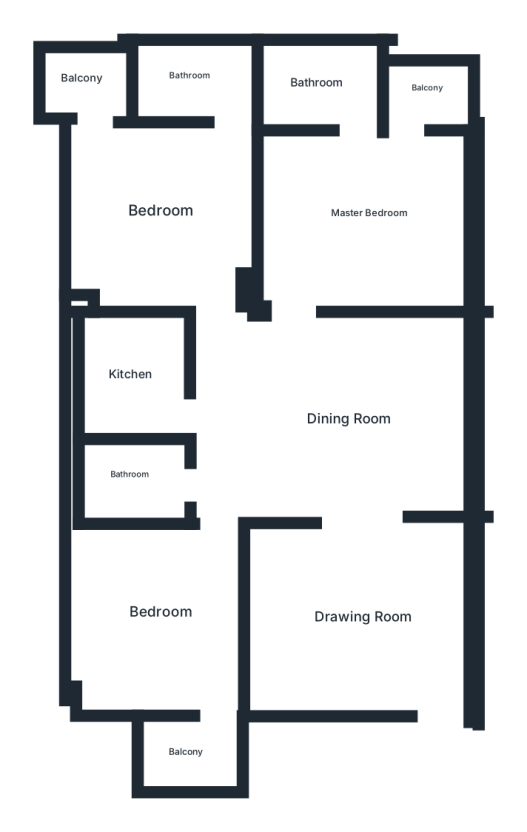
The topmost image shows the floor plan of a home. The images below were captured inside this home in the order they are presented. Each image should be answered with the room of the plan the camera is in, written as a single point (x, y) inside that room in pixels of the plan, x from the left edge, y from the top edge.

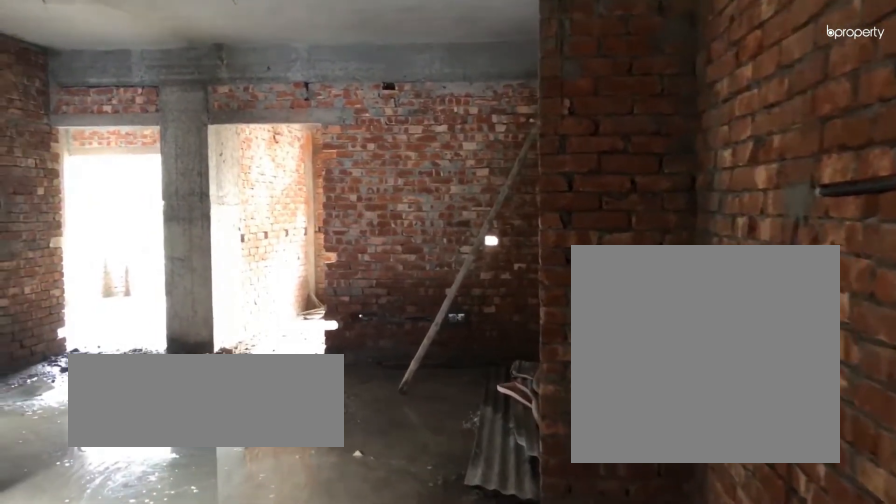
(365, 622)
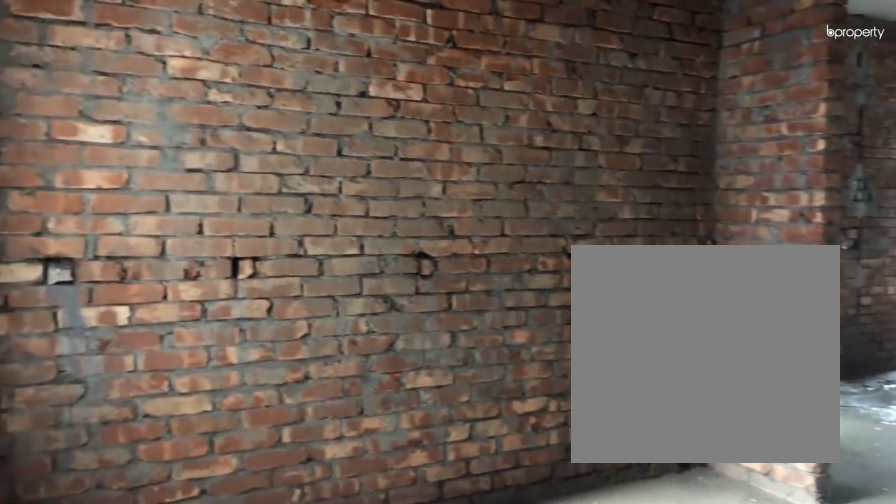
(365, 622)
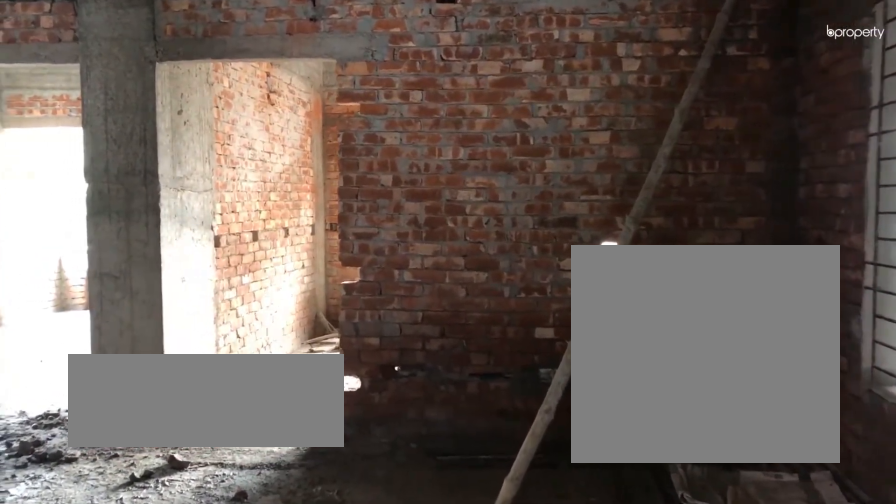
(349, 419)
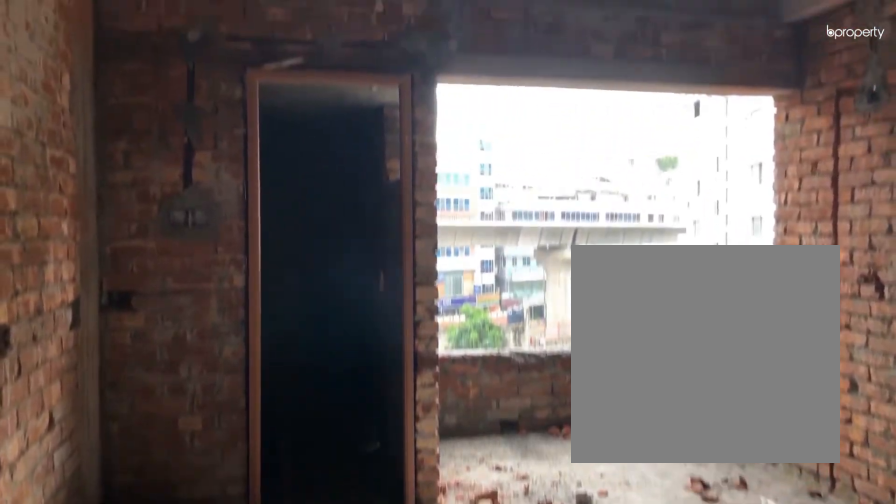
(371, 213)
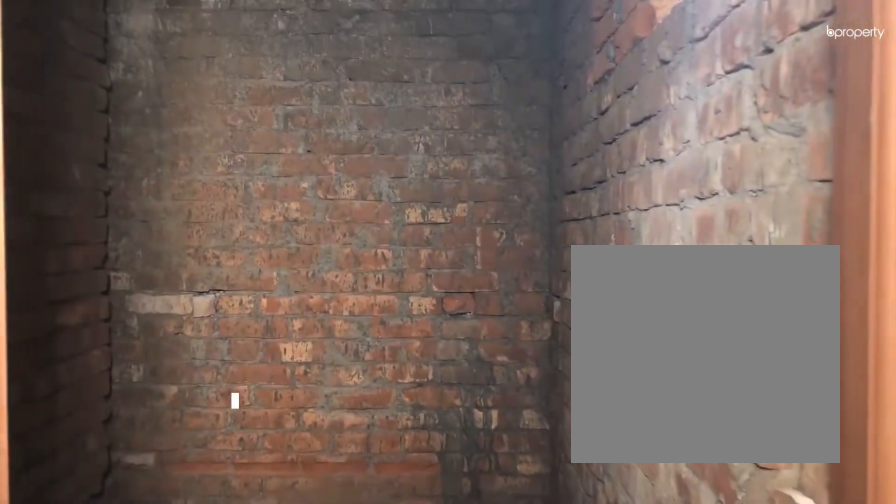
(320, 79)
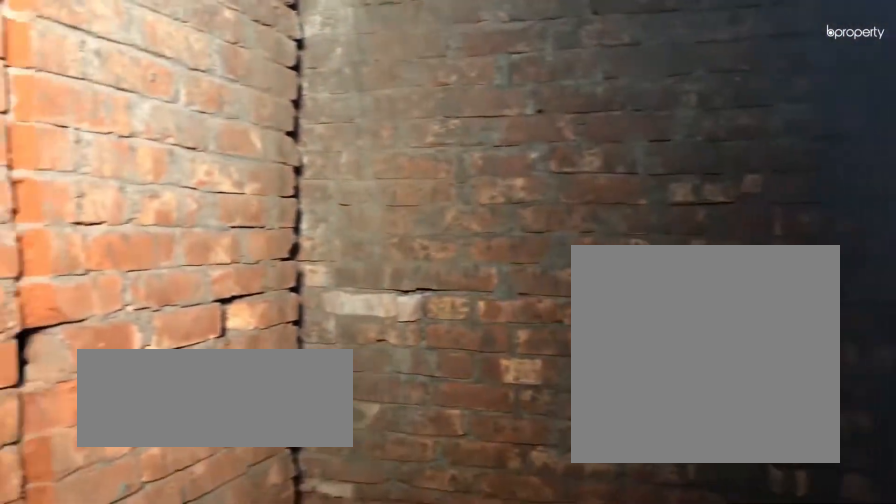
(320, 79)
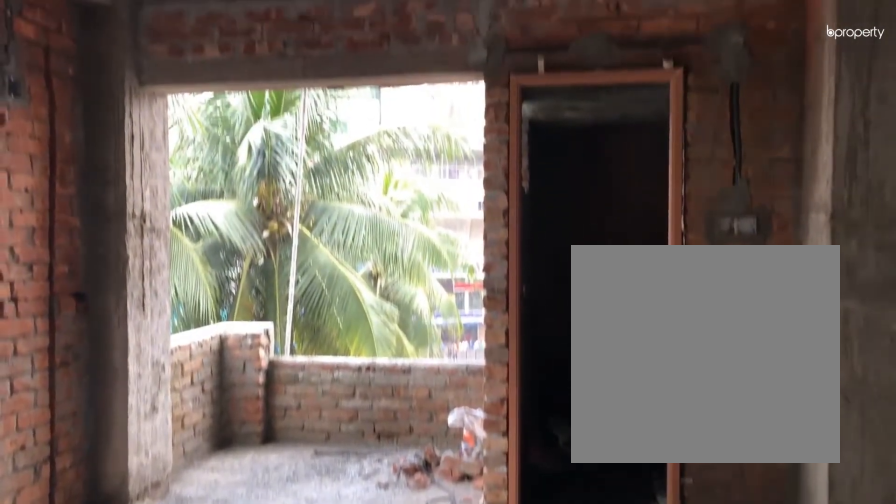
(174, 221)
